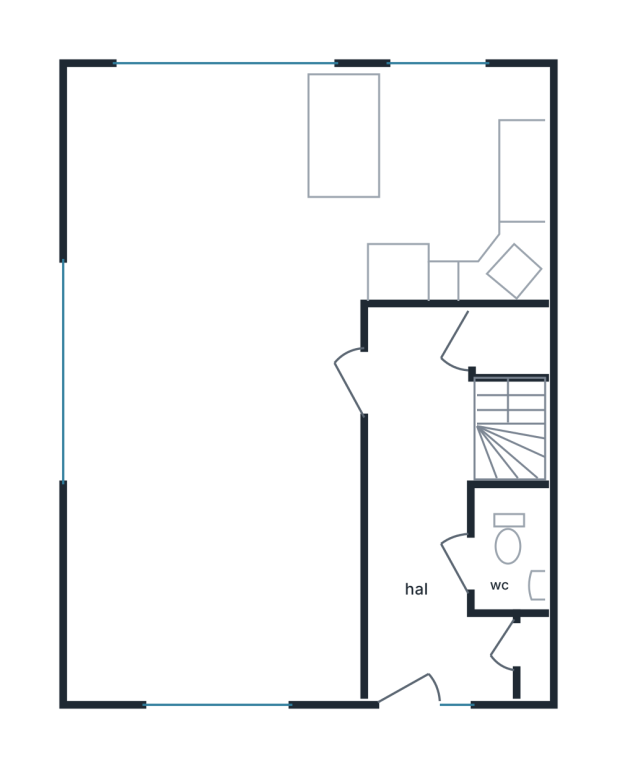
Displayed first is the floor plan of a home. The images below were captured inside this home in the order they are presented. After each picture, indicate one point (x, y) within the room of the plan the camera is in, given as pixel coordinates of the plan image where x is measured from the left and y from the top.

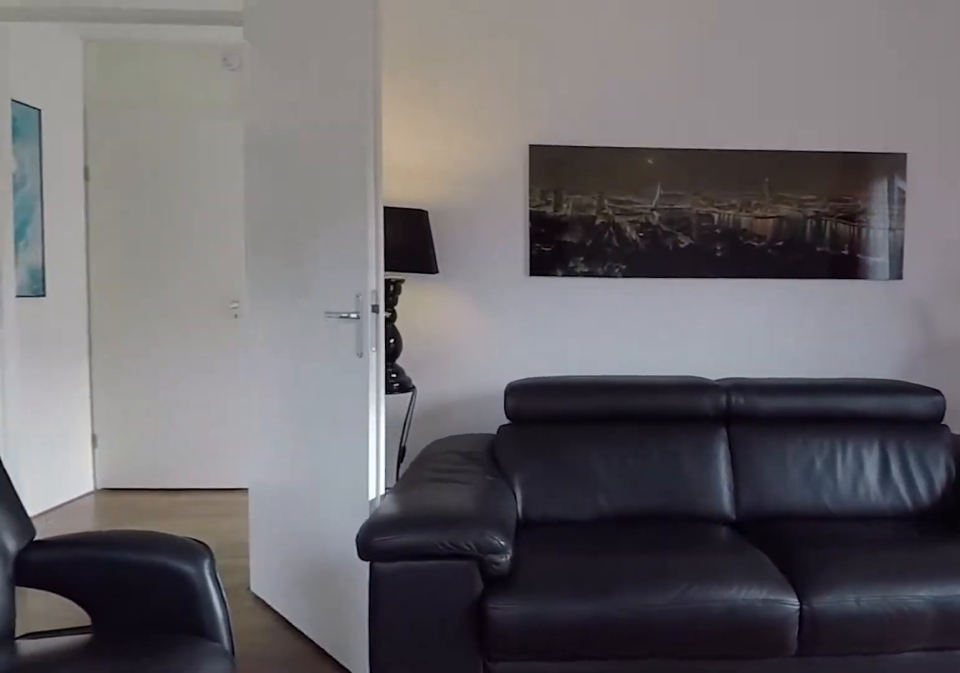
(215, 540)
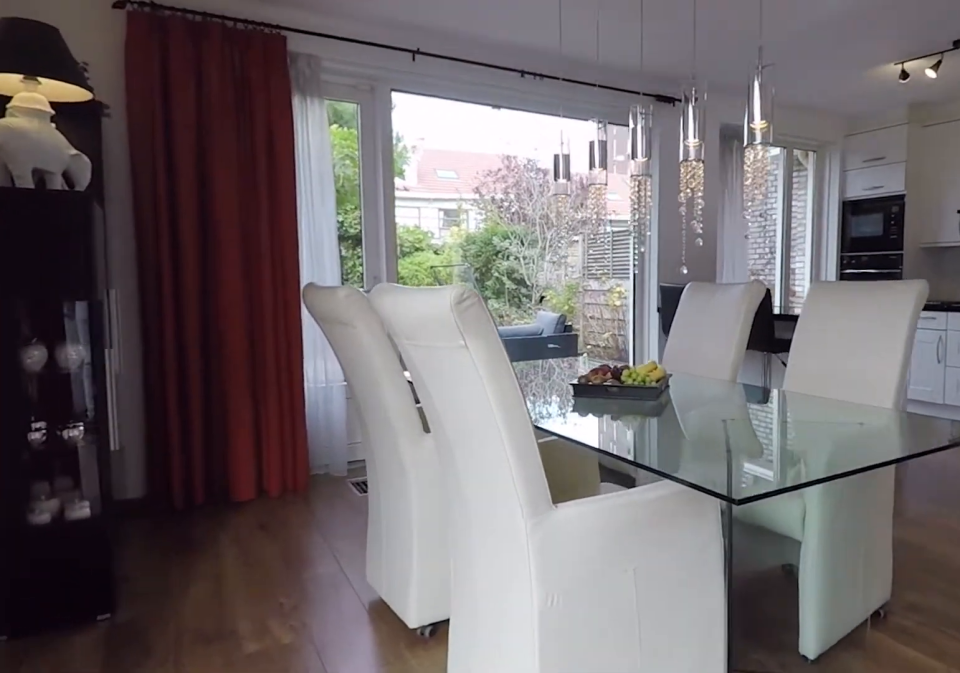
(215, 540)
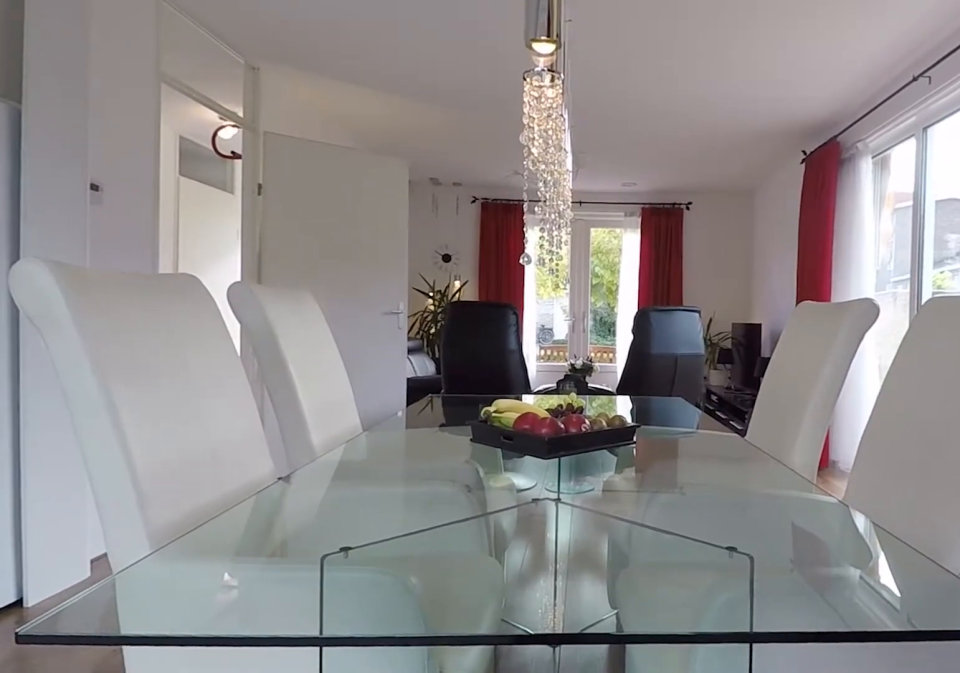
(272, 538)
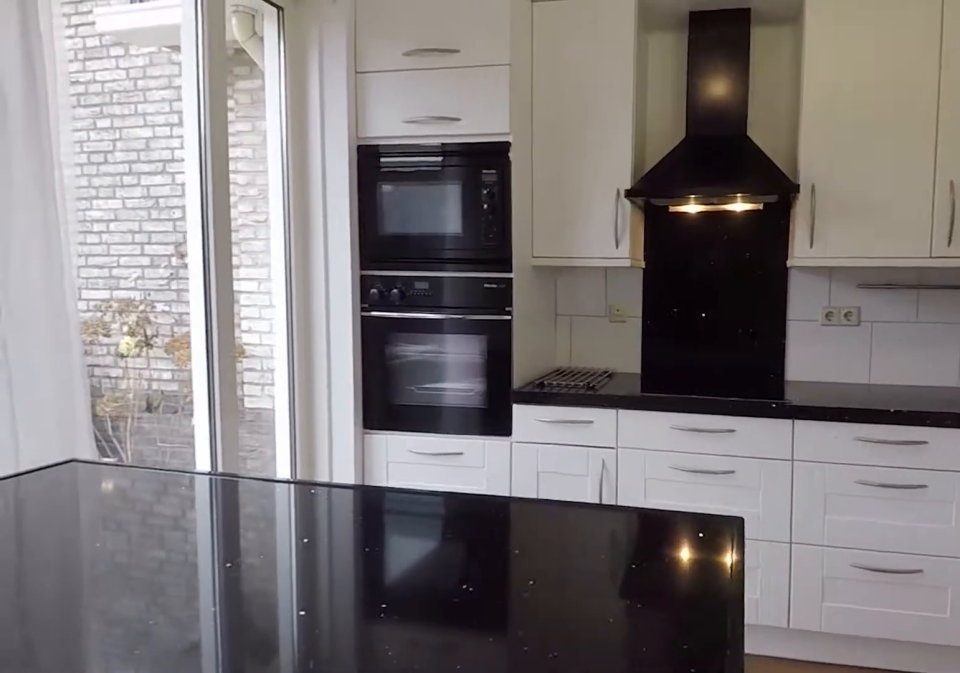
(477, 240)
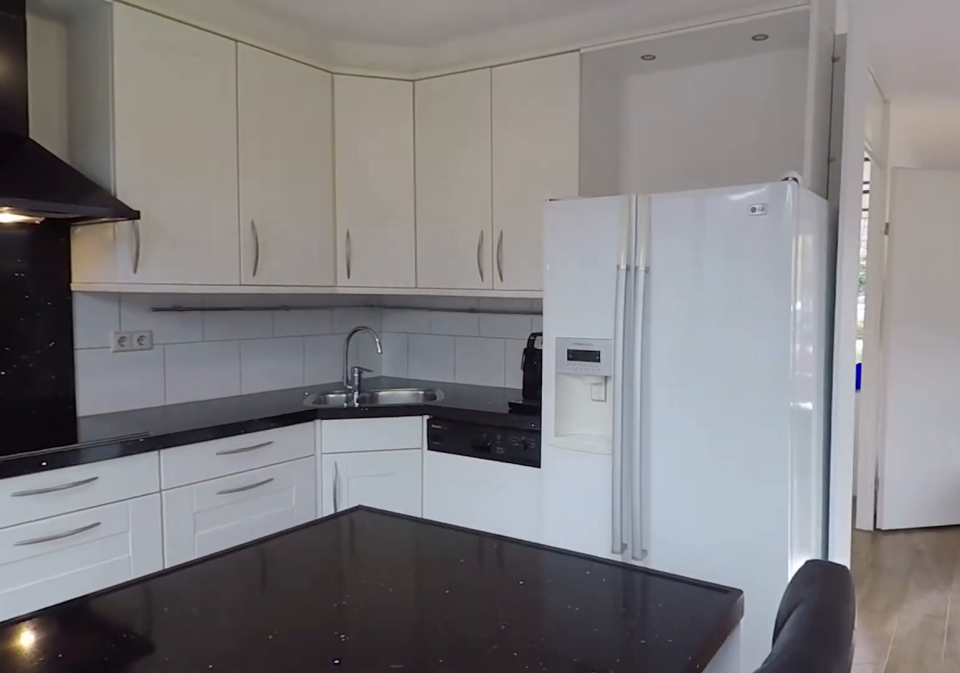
(477, 240)
